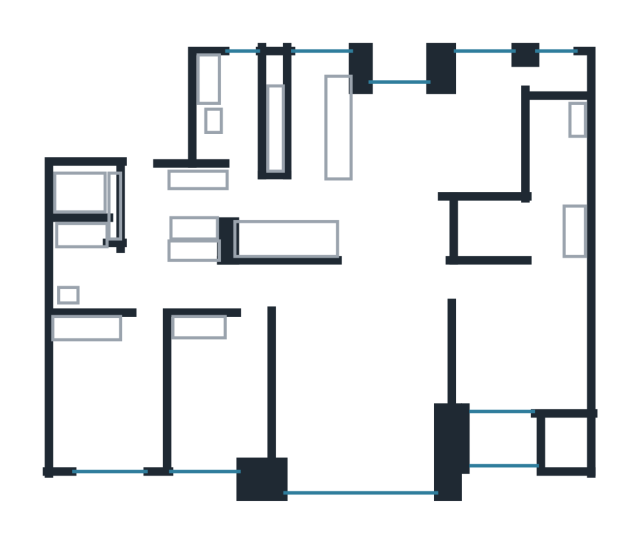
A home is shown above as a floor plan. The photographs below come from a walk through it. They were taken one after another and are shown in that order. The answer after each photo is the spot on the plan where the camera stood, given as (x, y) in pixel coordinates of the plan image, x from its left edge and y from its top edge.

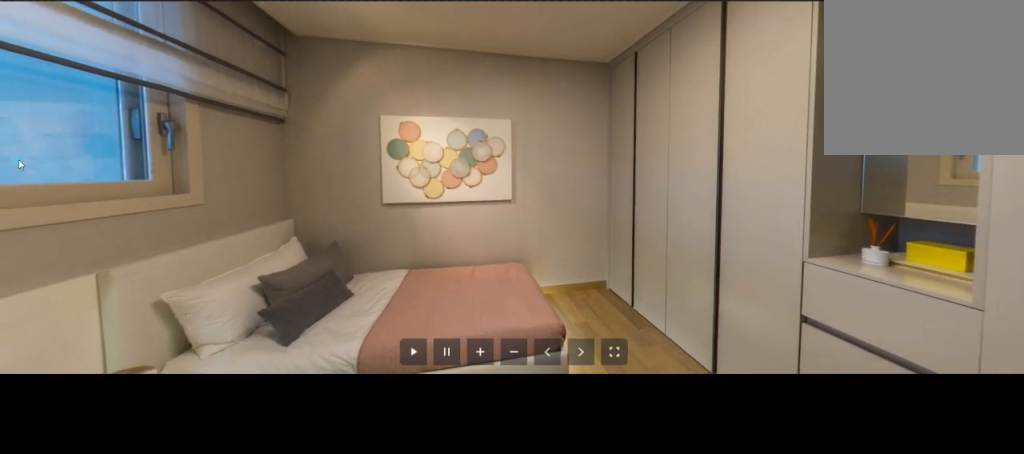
(110, 388)
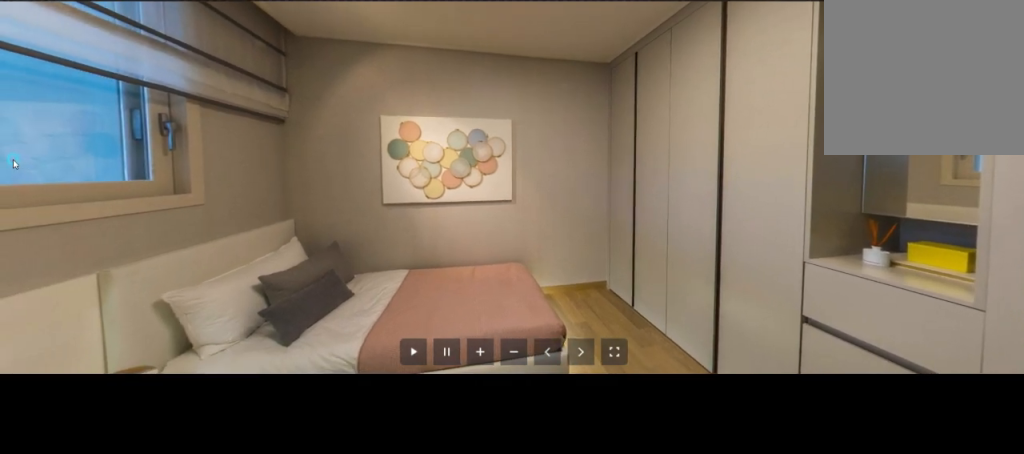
(110, 388)
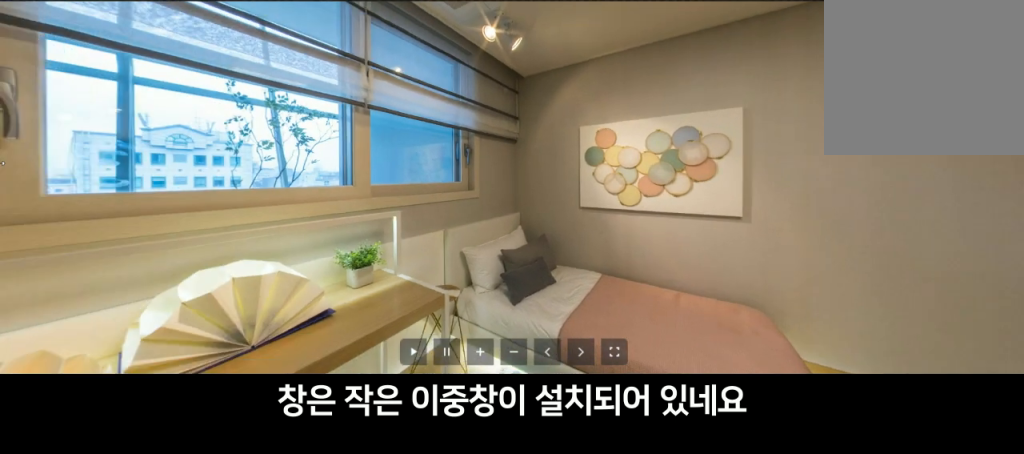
(110, 388)
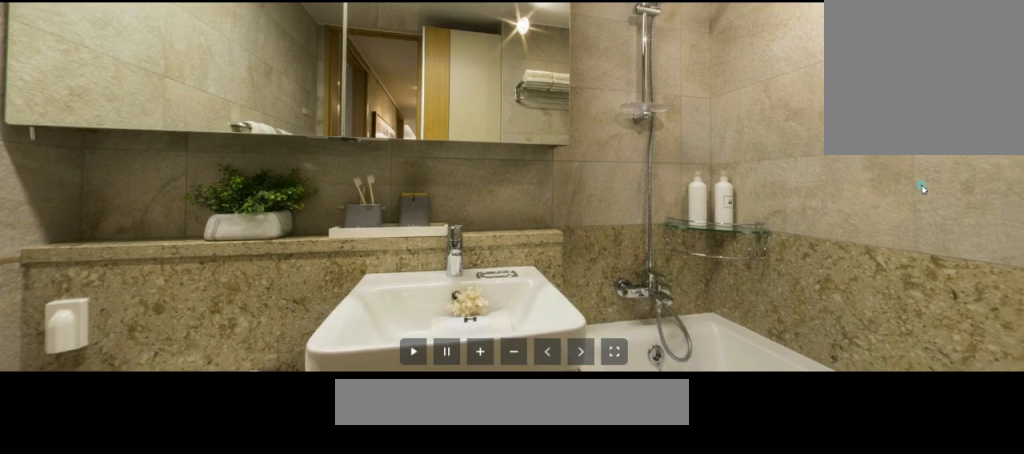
(63, 250)
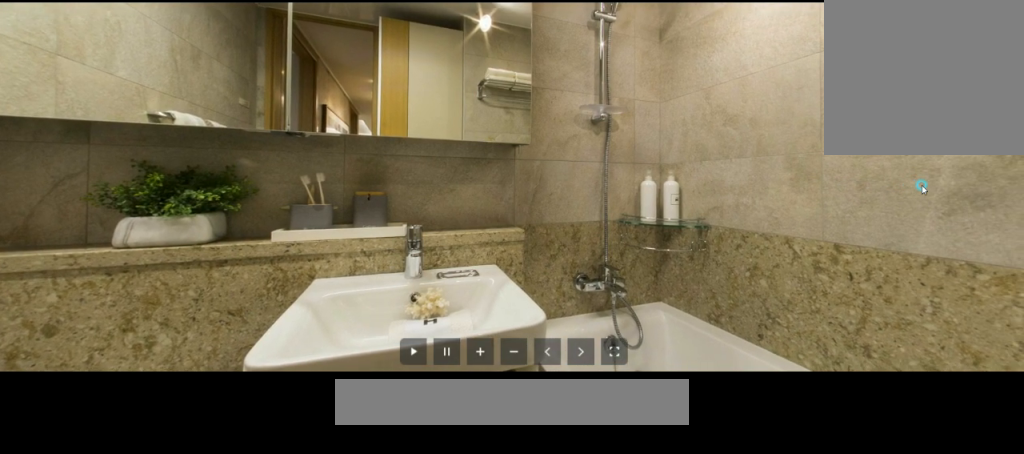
(62, 231)
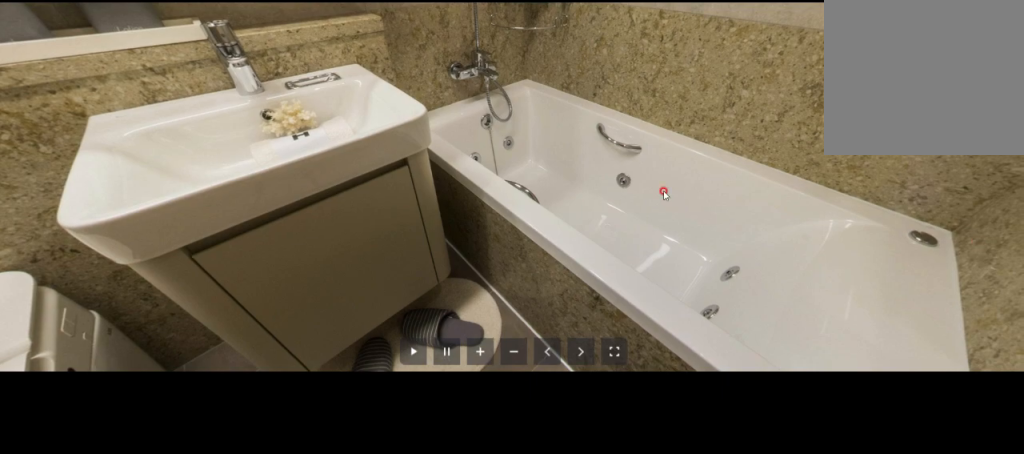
(67, 216)
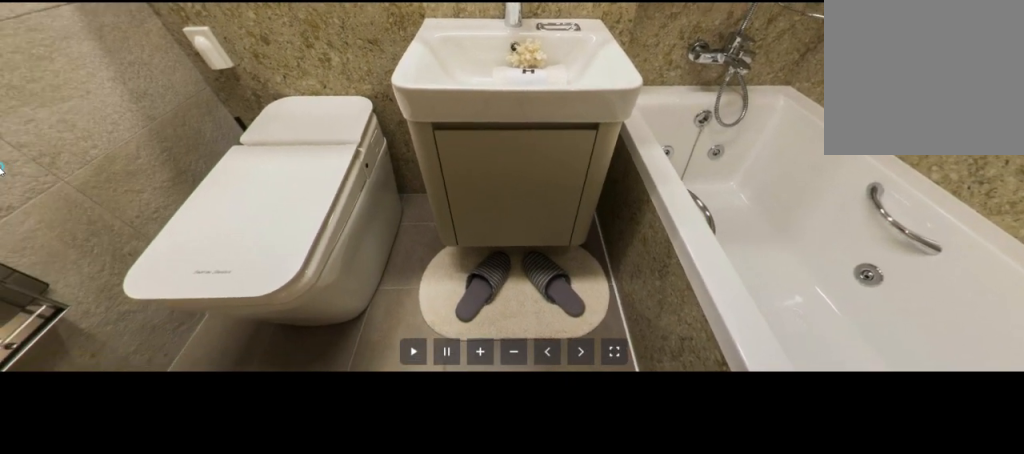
(65, 260)
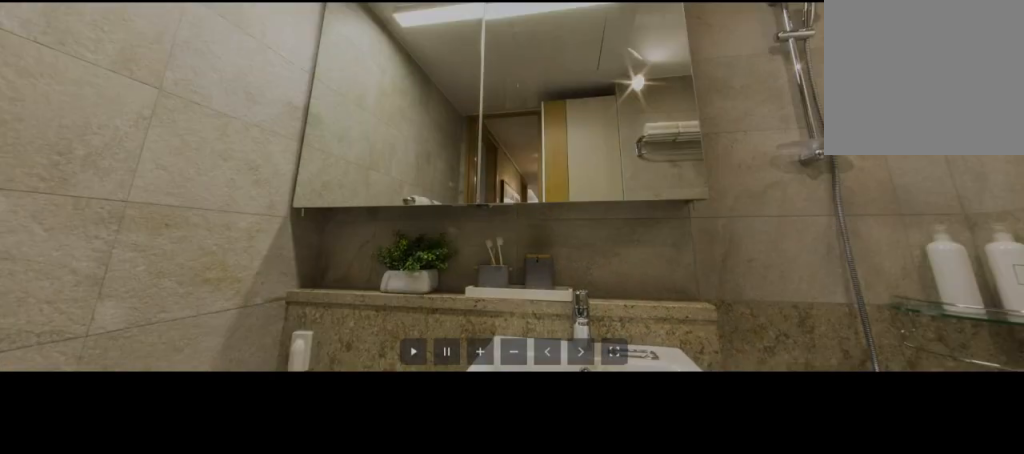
(61, 280)
